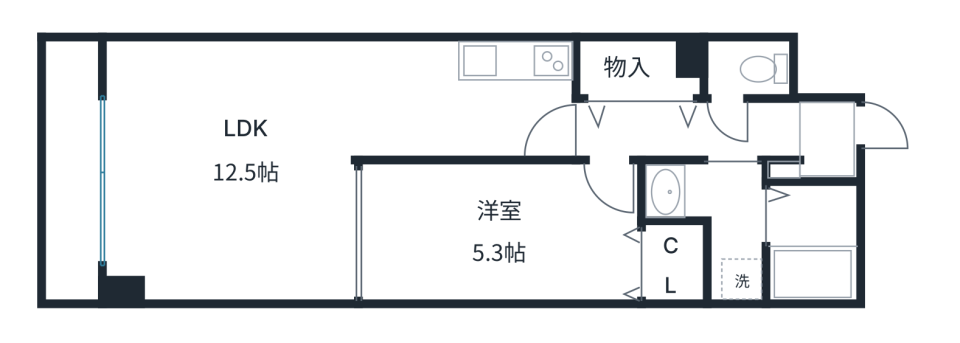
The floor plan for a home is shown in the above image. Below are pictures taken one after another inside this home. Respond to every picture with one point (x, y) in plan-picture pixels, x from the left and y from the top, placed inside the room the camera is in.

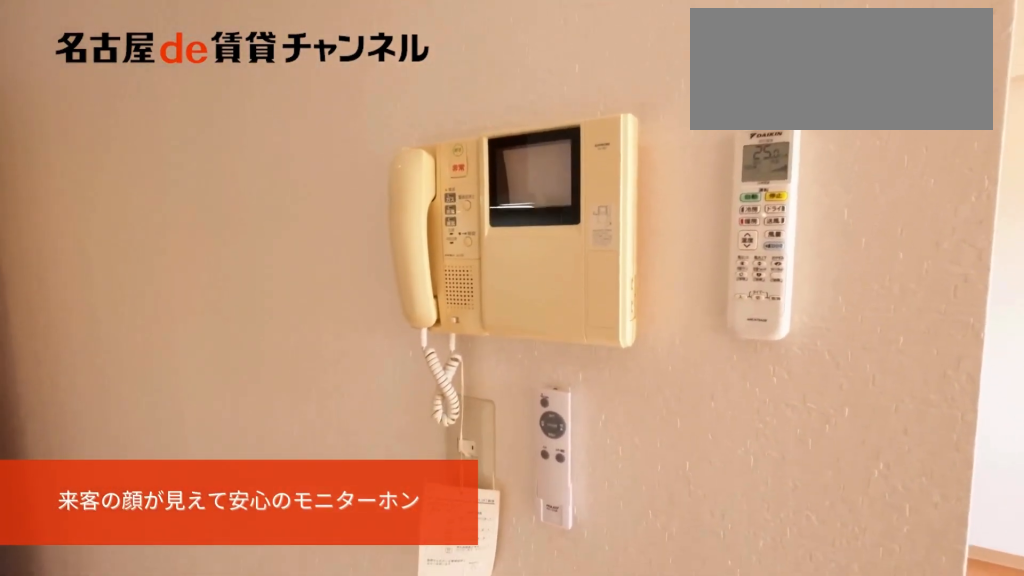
(461, 120)
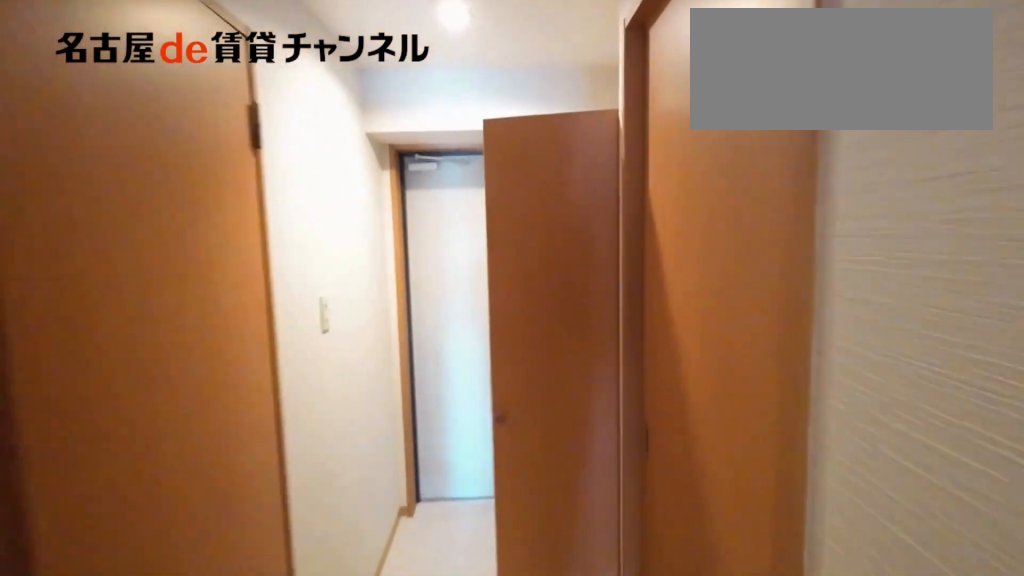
(690, 131)
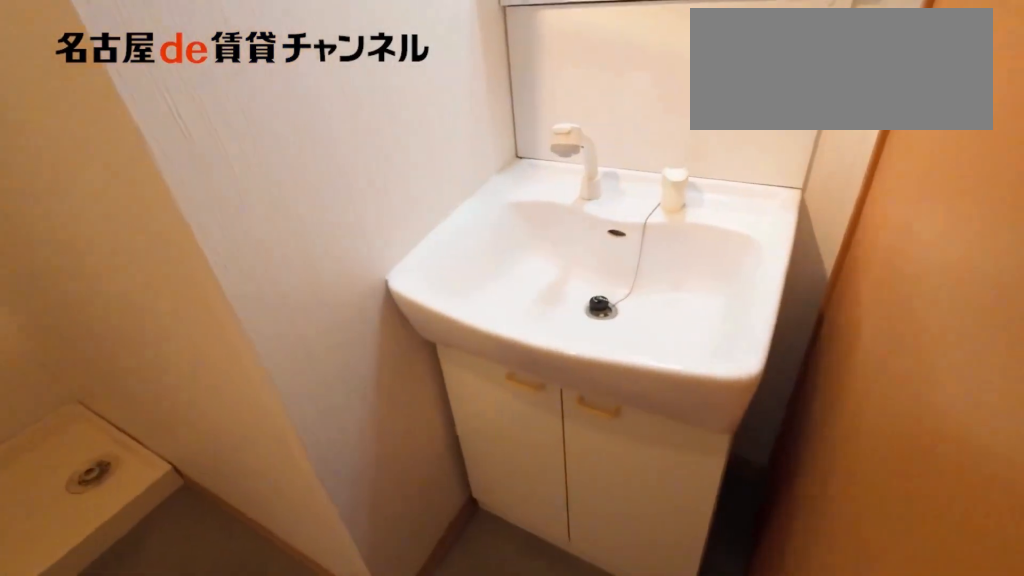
(716, 221)
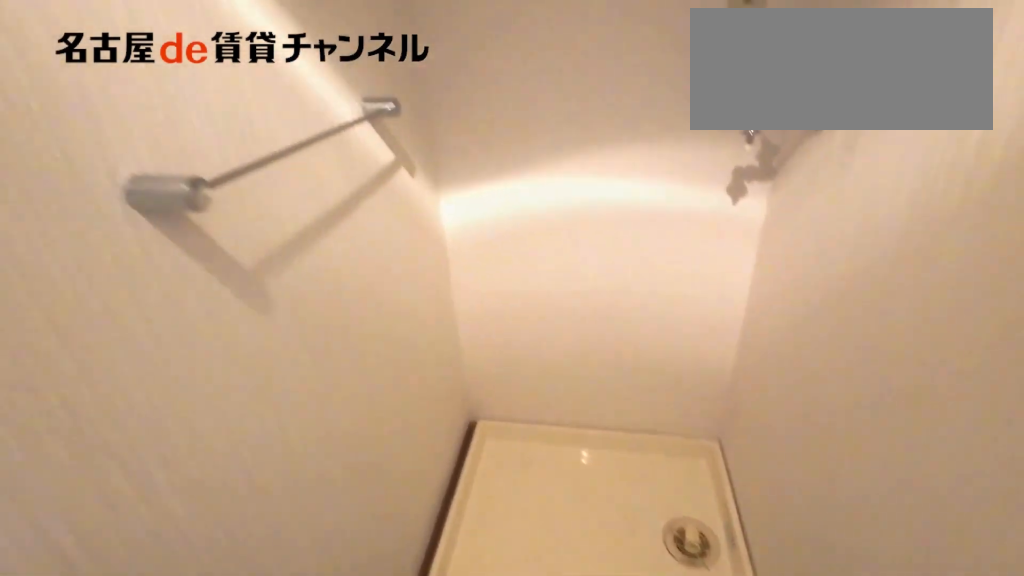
(716, 221)
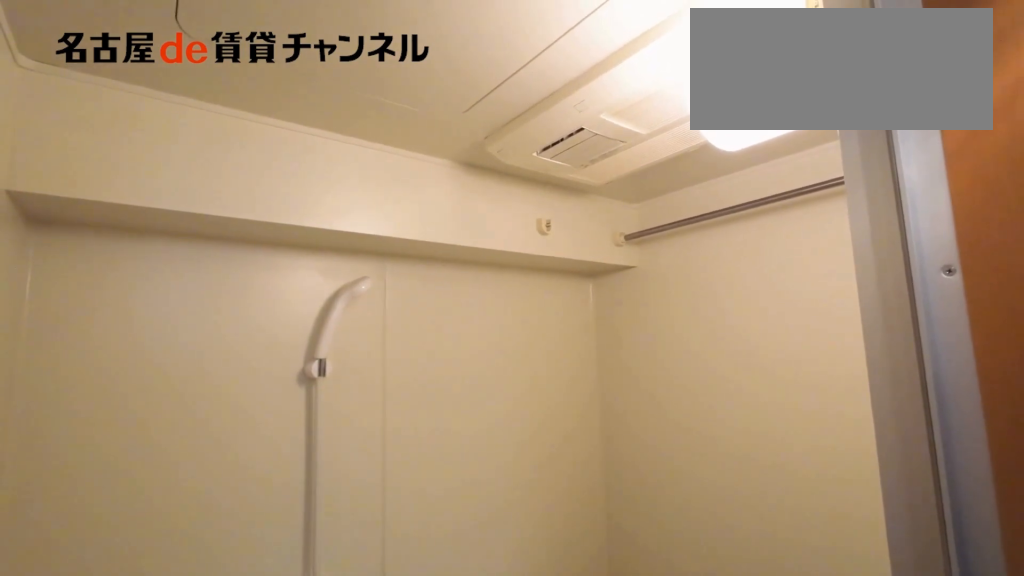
(812, 243)
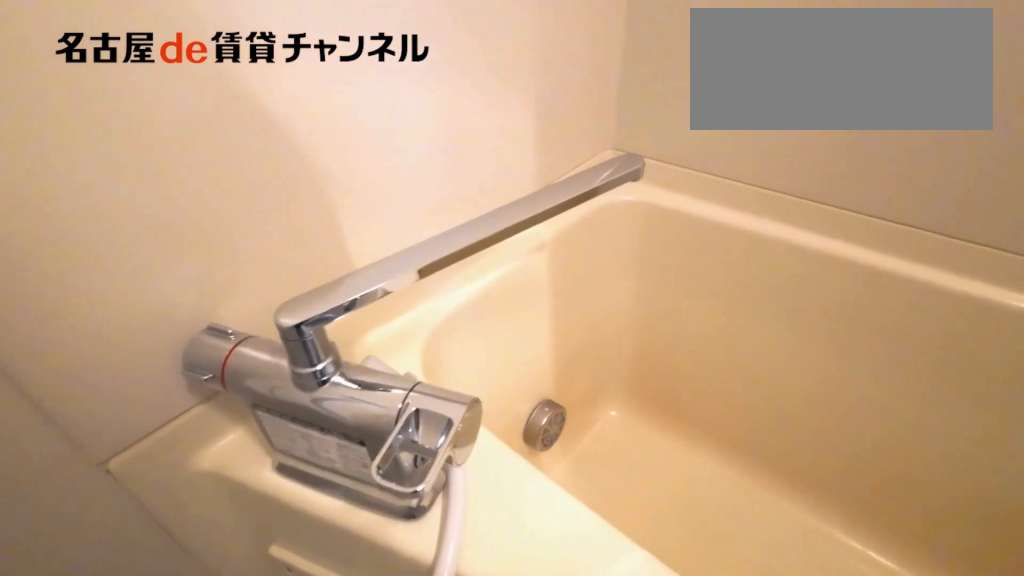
(812, 243)
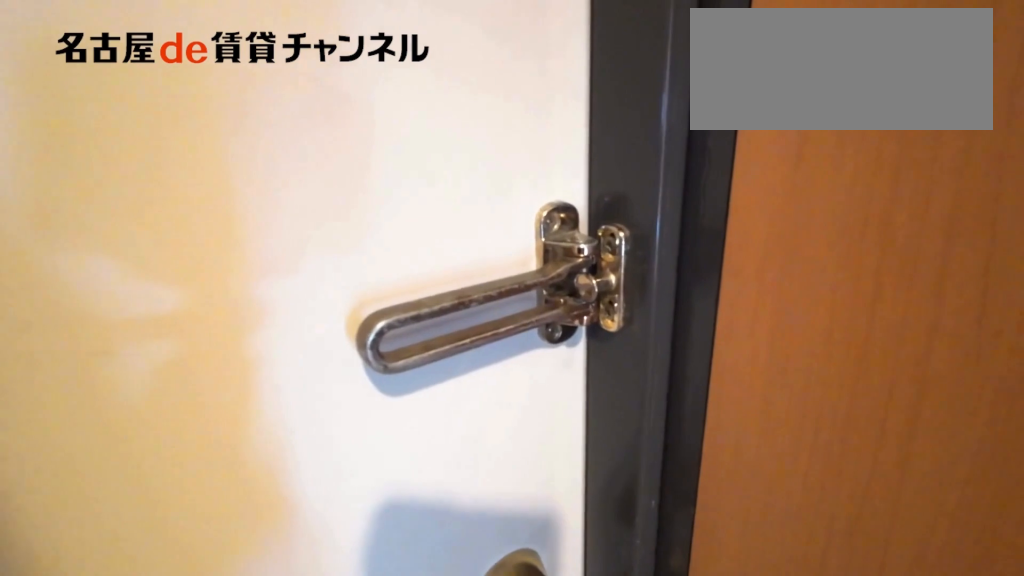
(828, 140)
